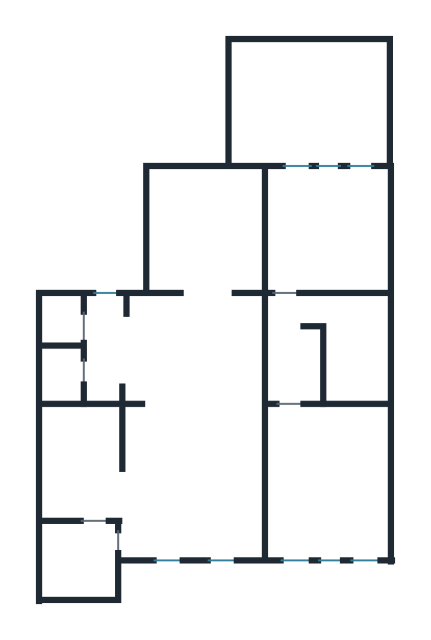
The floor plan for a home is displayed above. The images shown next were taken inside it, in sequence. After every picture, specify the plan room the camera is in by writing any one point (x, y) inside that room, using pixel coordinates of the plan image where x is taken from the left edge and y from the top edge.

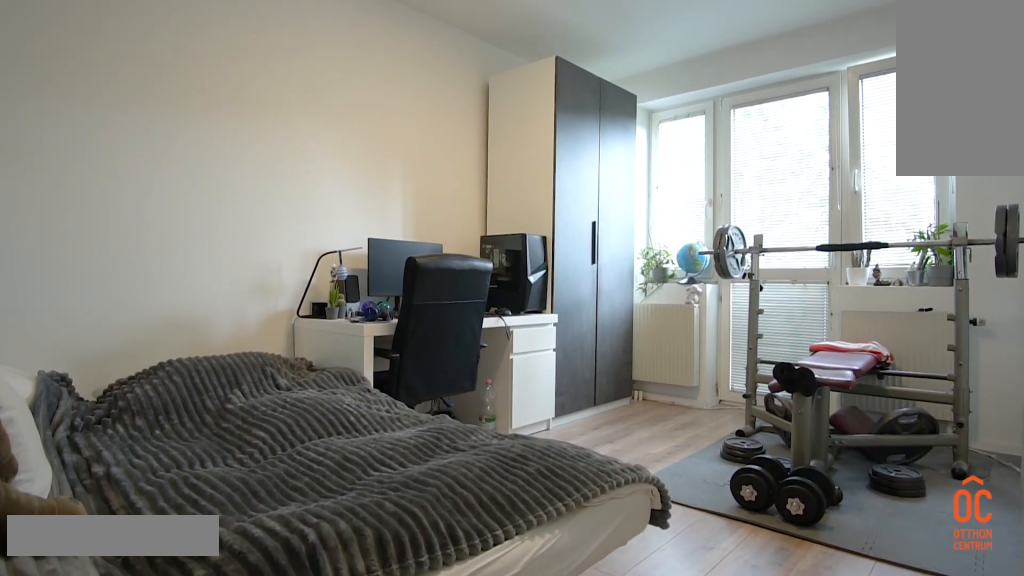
(344, 482)
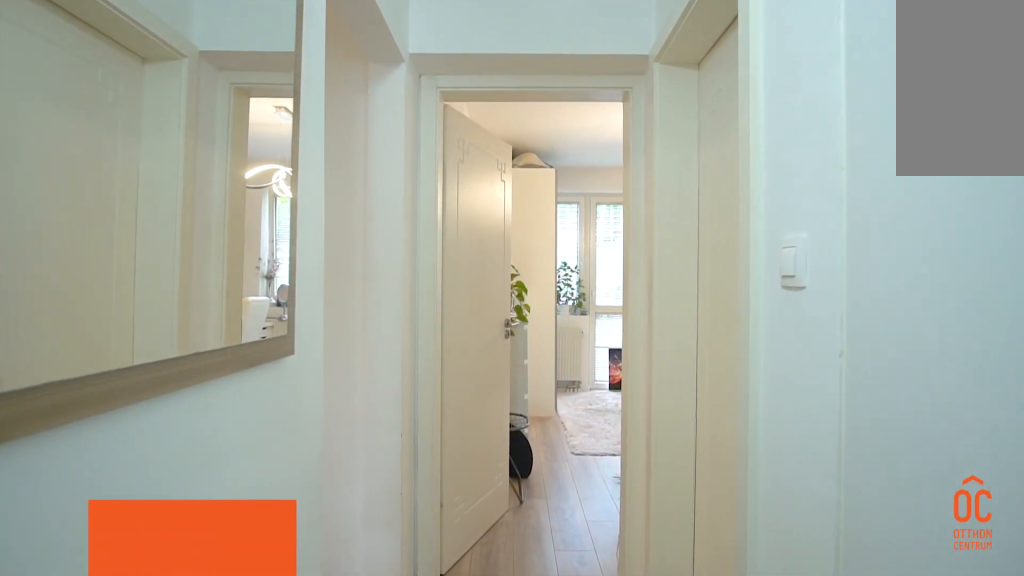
(284, 359)
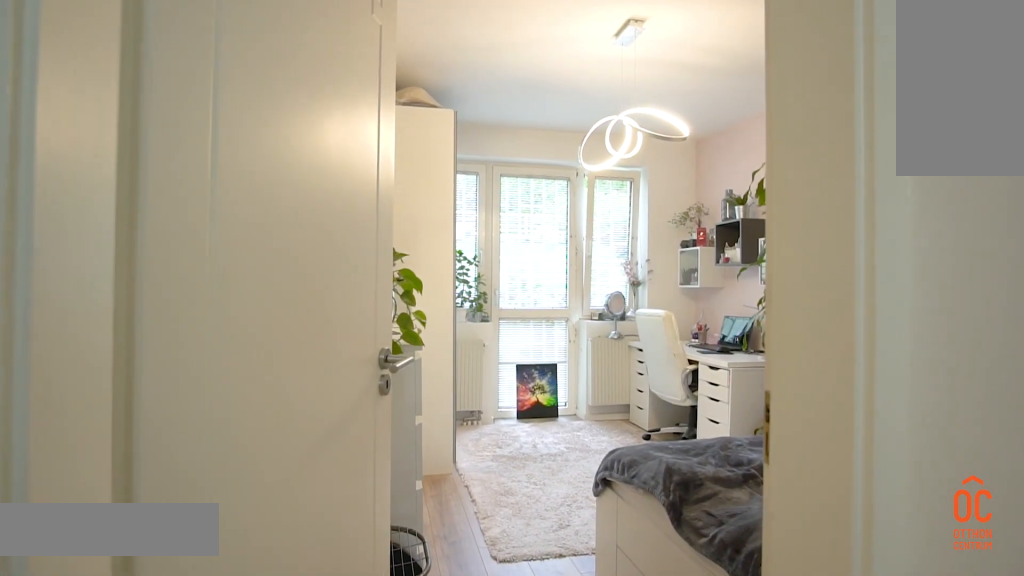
(338, 228)
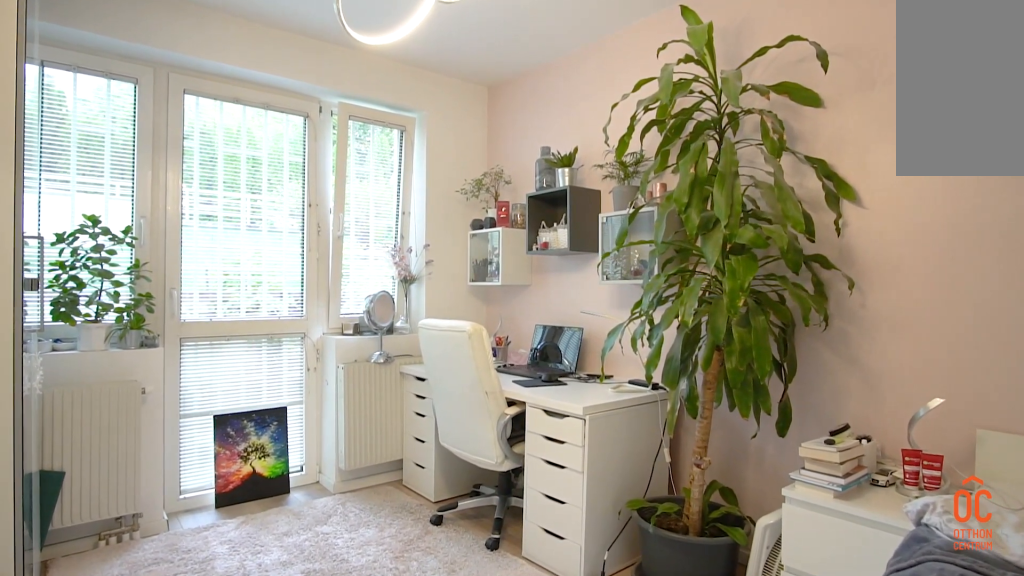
(338, 228)
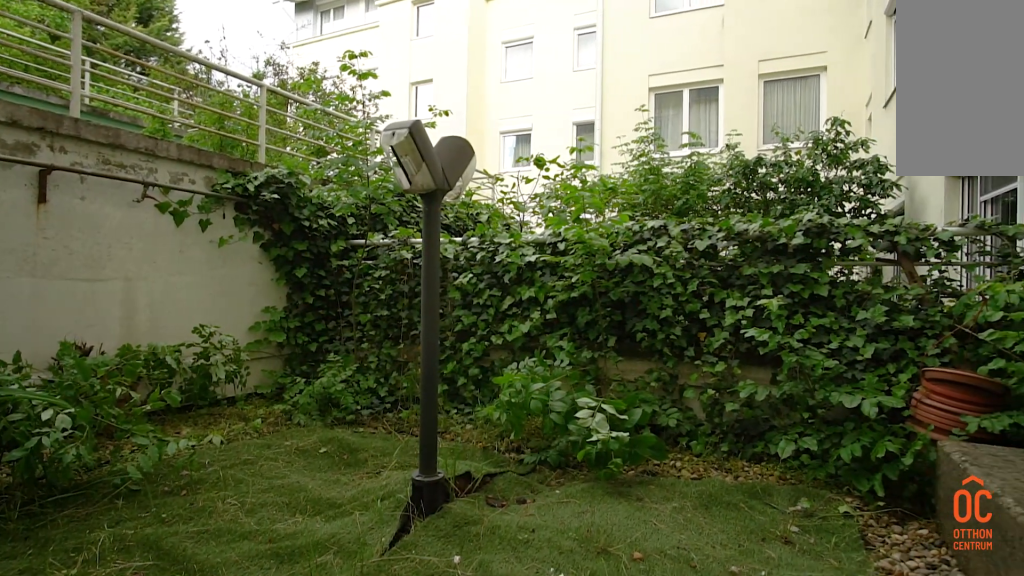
(316, 99)
